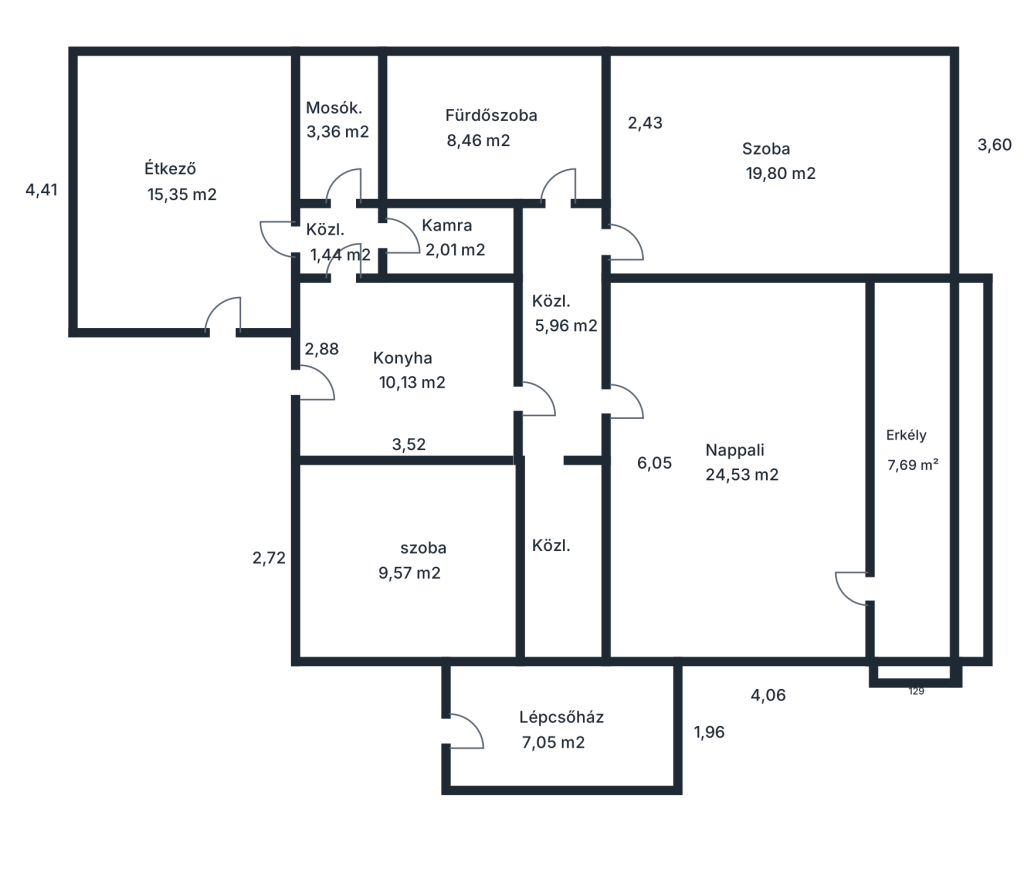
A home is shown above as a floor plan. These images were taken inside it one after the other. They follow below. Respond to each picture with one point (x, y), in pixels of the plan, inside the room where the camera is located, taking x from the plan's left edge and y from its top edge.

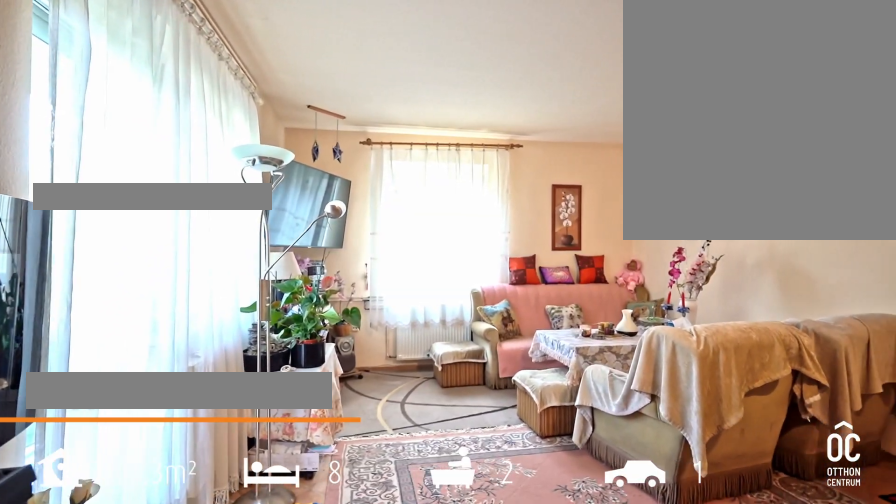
(733, 466)
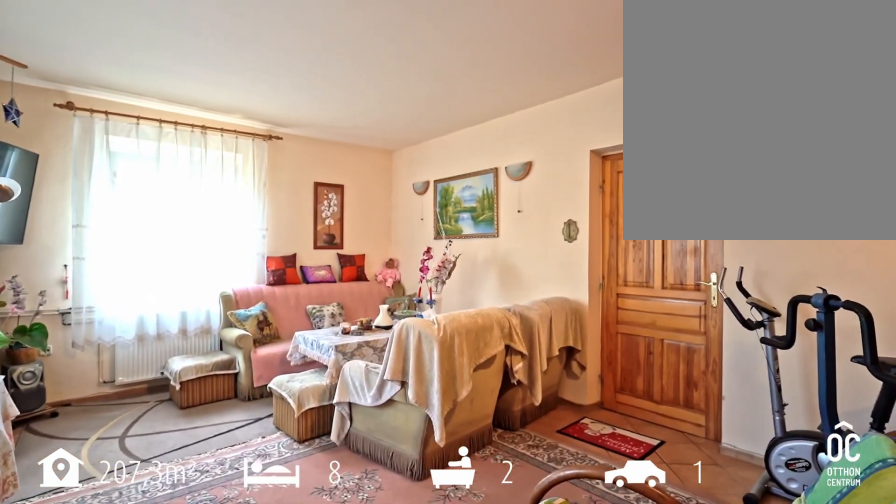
(732, 466)
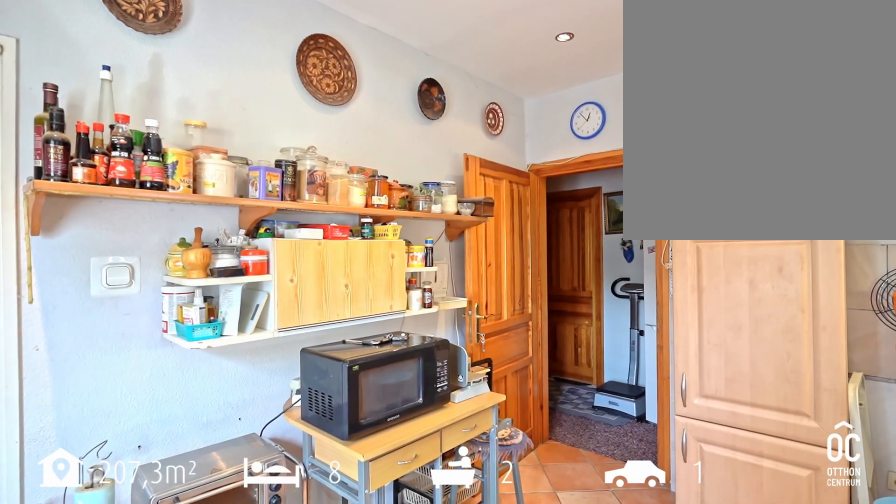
(405, 366)
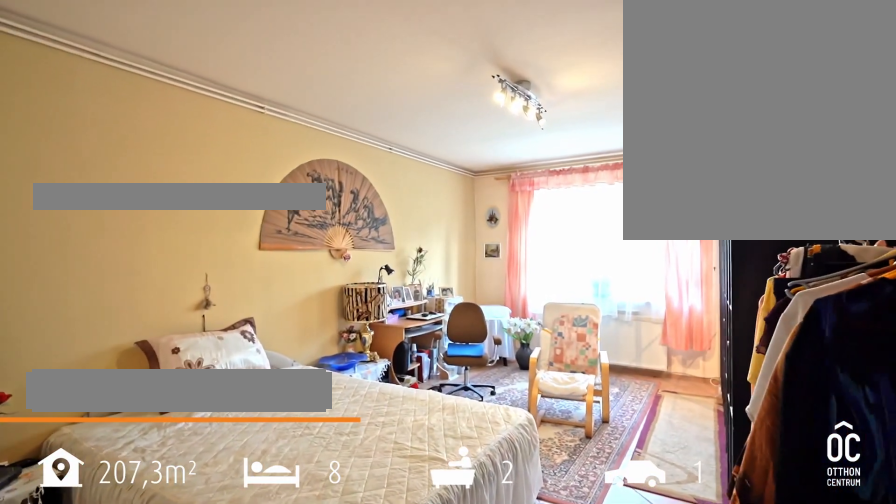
(778, 156)
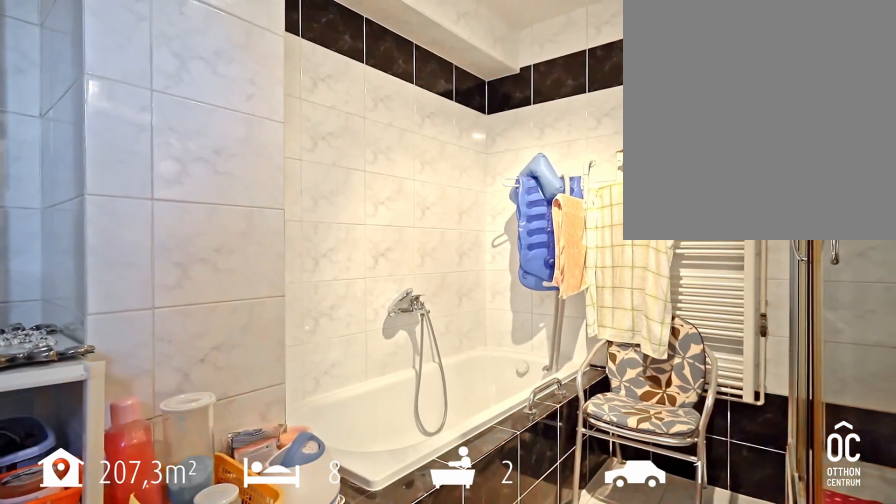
(487, 128)
